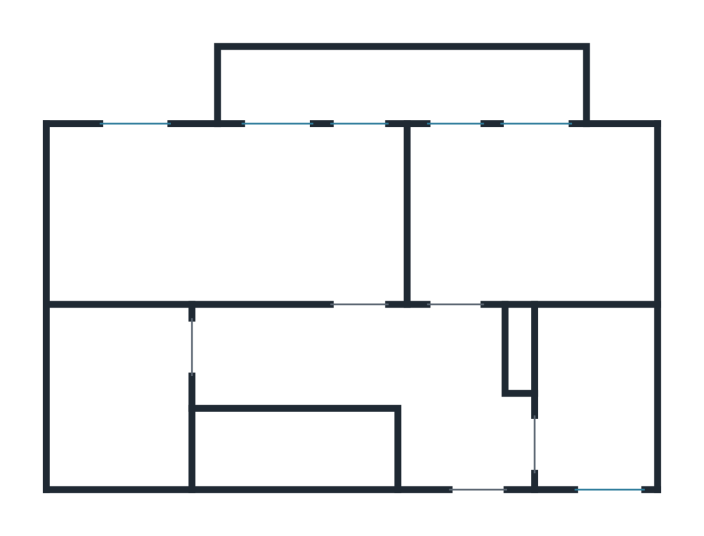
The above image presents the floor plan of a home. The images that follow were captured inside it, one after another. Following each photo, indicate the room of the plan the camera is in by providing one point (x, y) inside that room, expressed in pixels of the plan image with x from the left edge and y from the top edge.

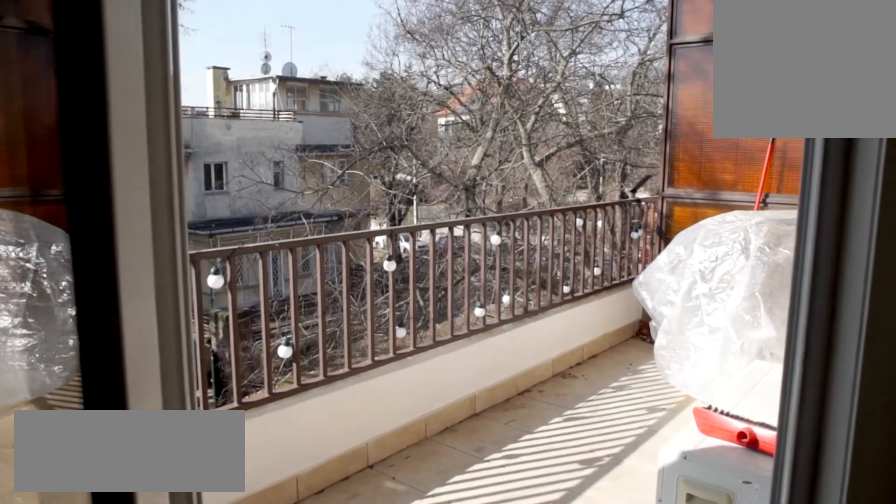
(396, 87)
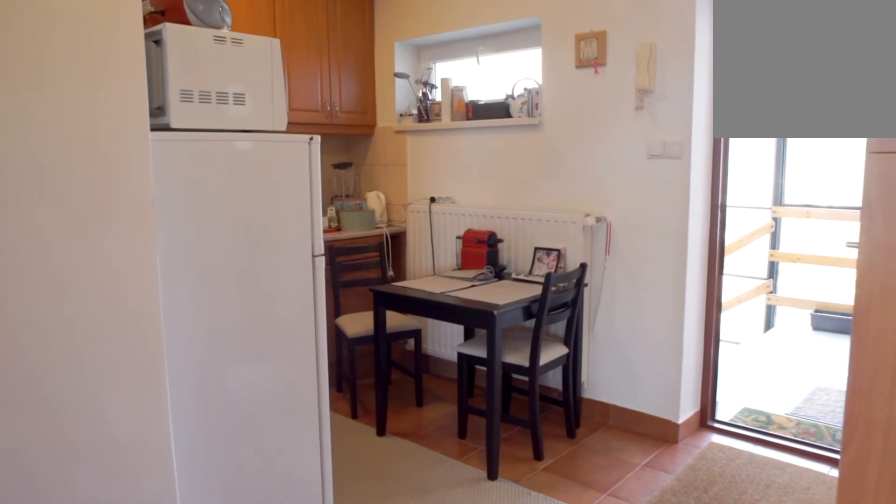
(395, 358)
